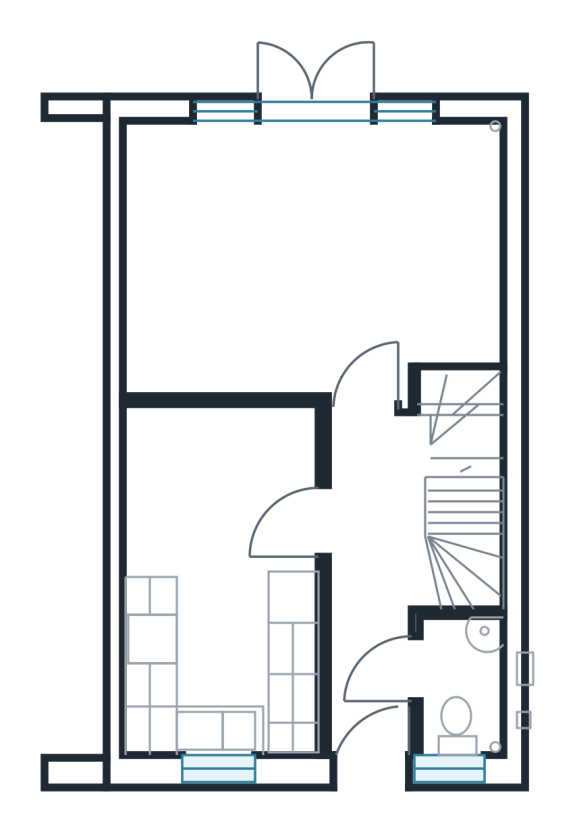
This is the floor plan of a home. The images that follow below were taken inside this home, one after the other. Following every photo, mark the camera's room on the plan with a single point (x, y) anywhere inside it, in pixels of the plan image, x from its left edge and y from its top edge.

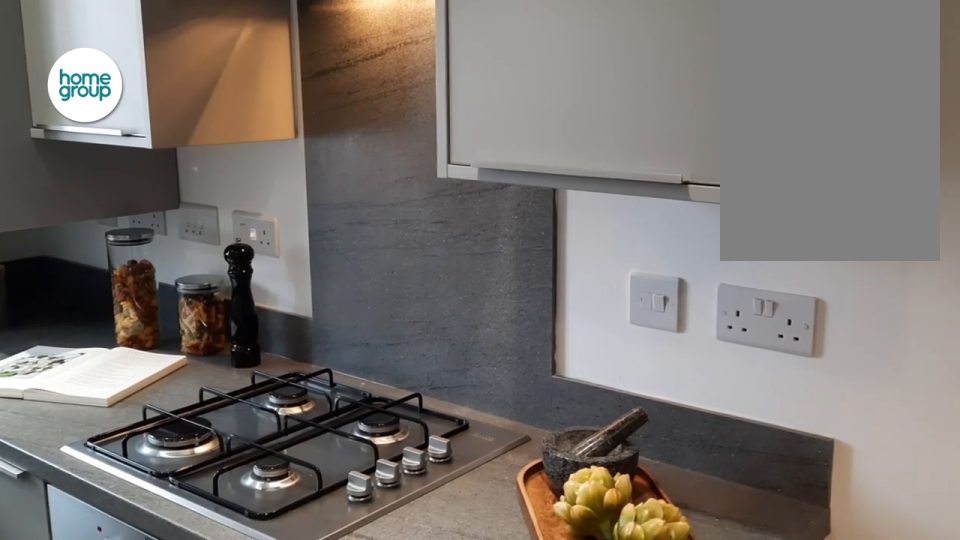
(224, 534)
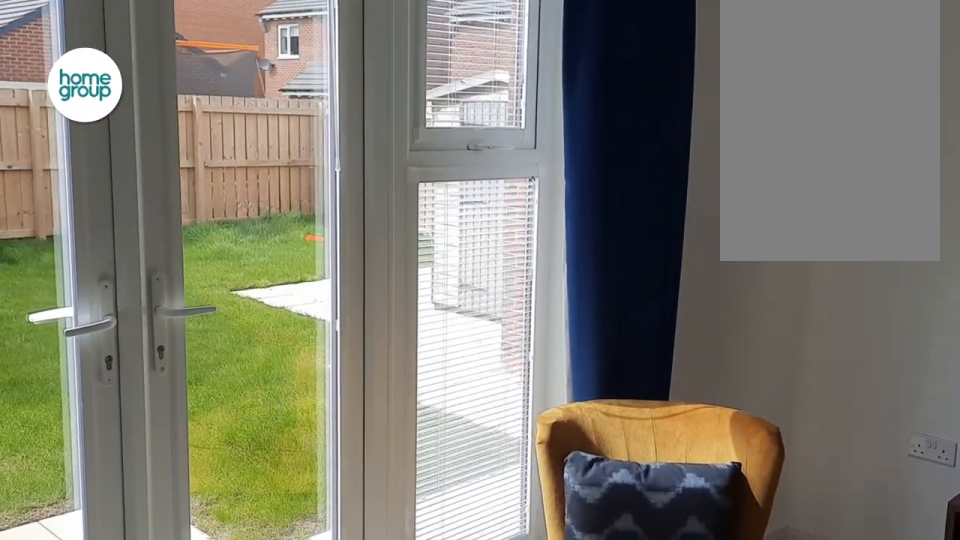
(312, 259)
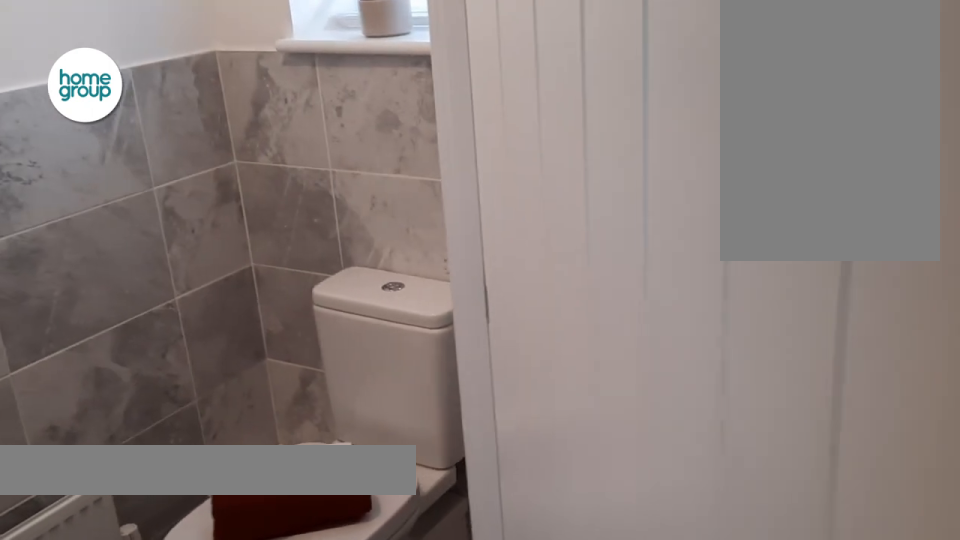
(458, 683)
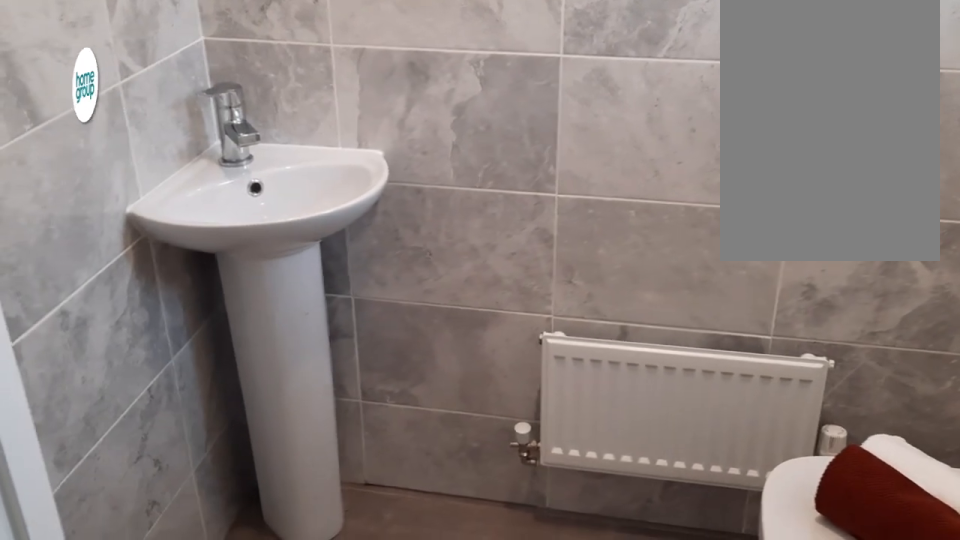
(458, 683)
